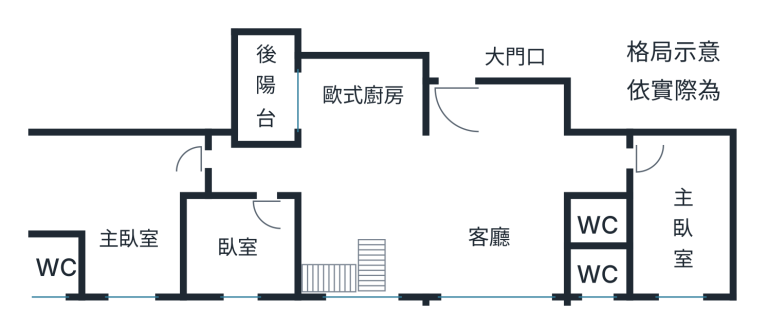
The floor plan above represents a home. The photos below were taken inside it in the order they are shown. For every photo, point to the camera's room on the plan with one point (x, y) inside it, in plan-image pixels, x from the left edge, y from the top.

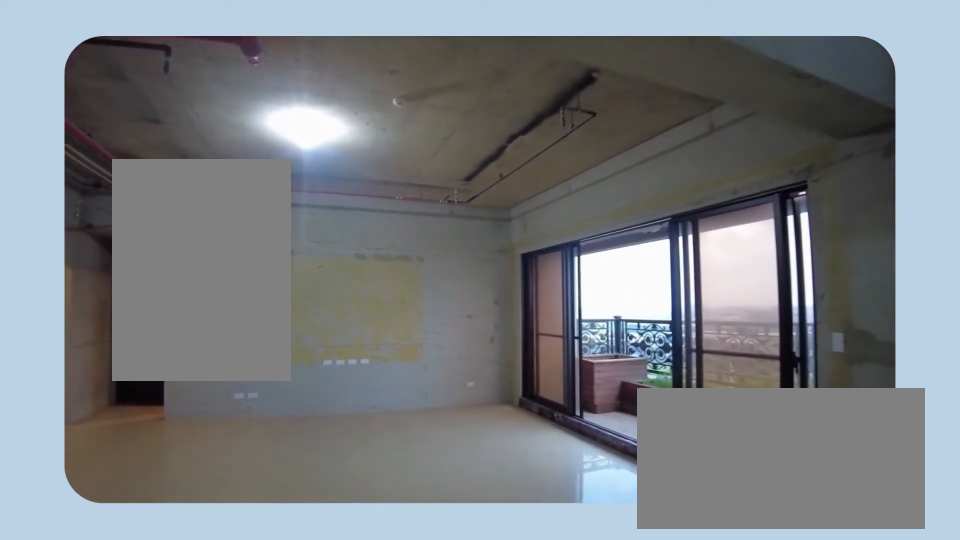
(491, 193)
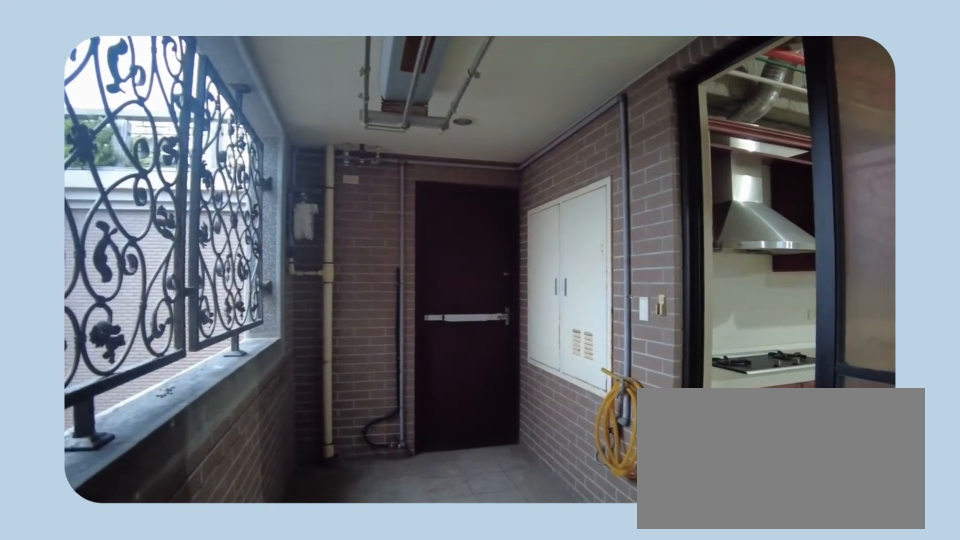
(260, 92)
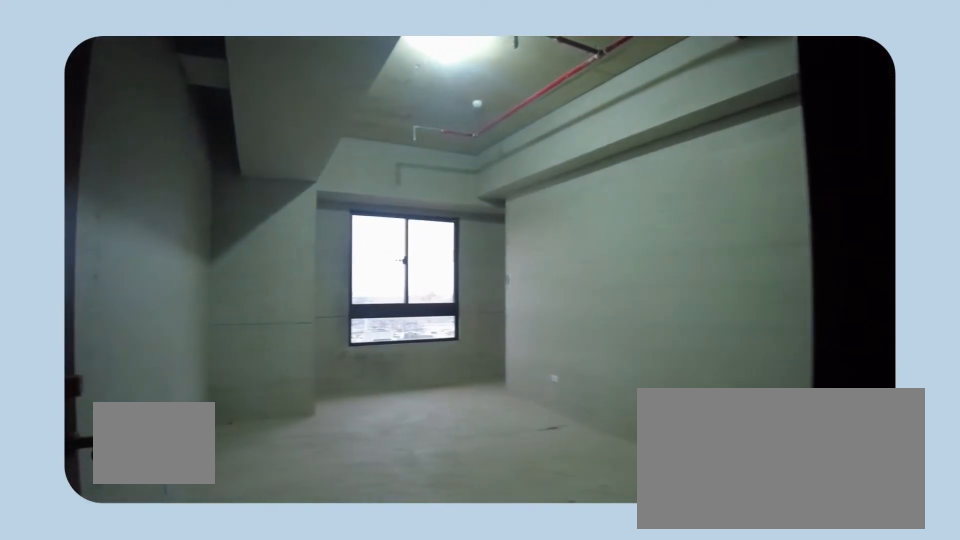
(237, 245)
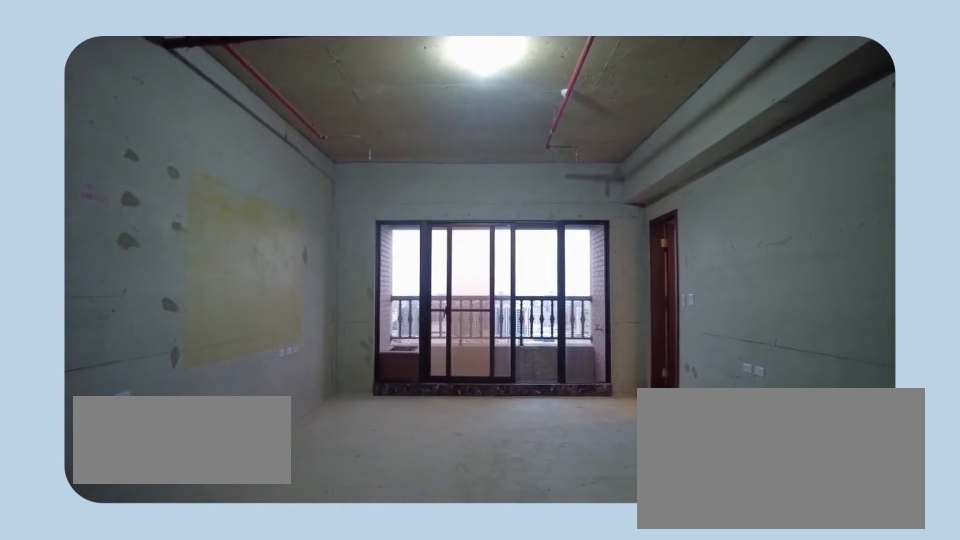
(121, 219)
